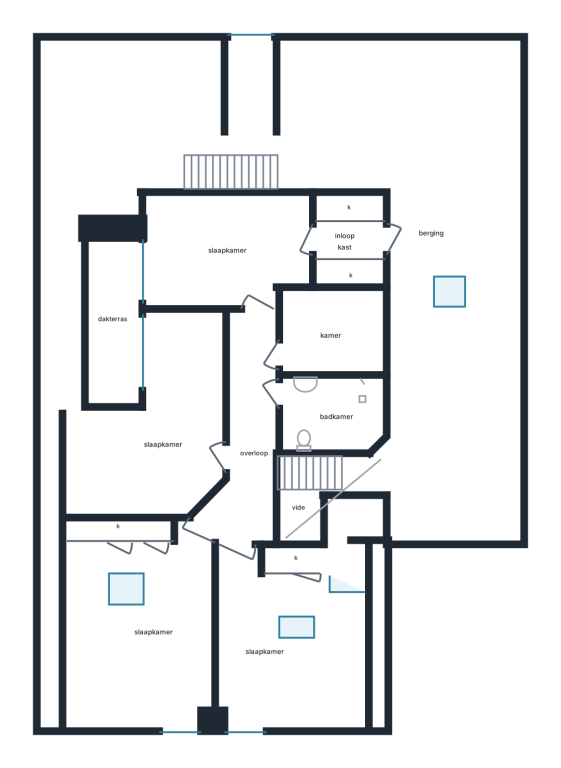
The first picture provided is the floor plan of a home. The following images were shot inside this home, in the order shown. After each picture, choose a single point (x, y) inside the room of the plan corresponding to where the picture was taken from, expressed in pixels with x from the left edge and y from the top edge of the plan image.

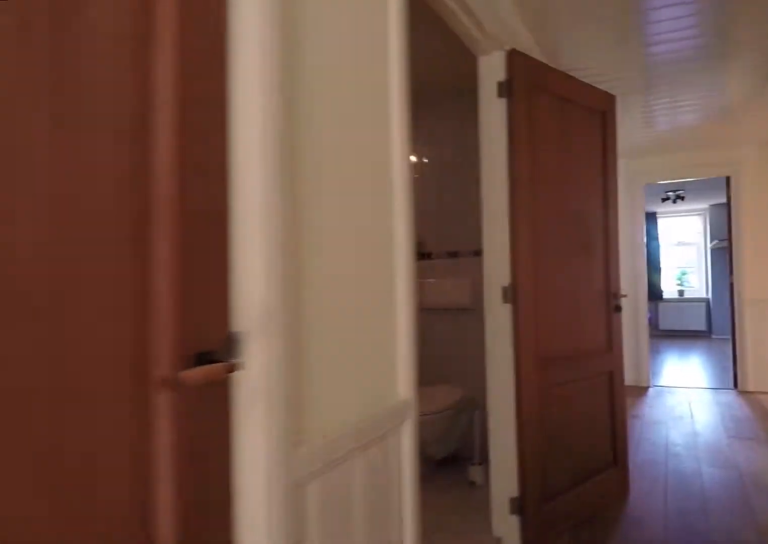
(248, 436)
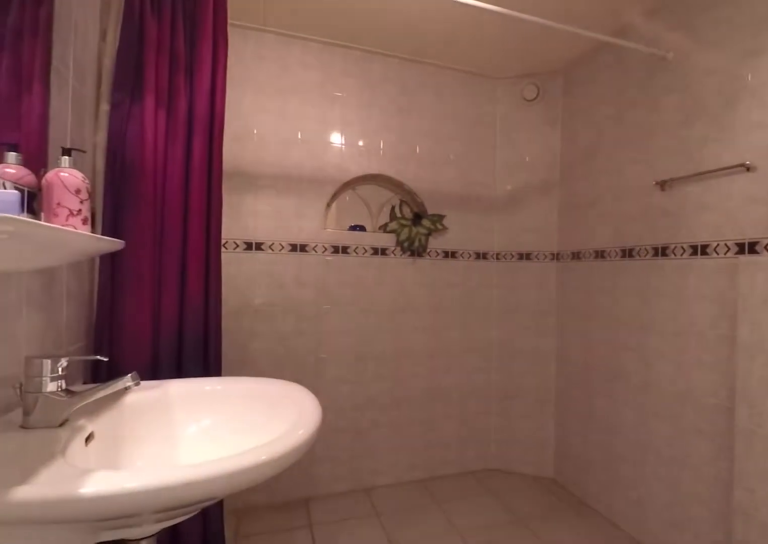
(331, 413)
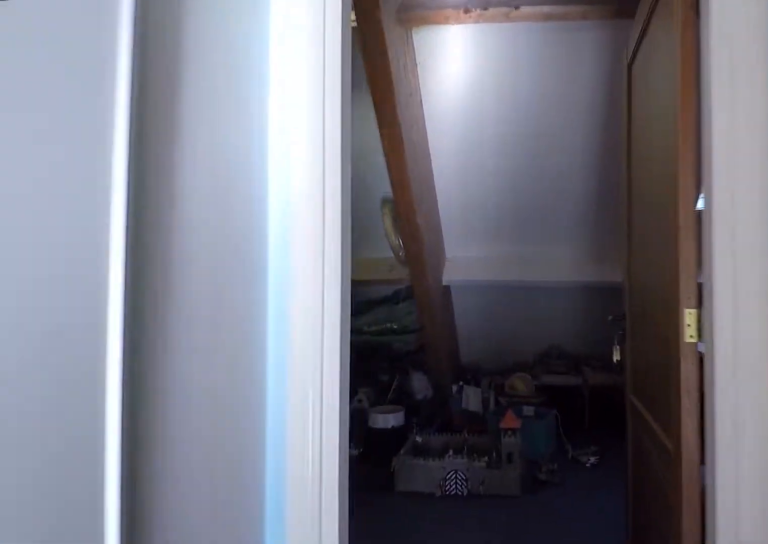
(341, 210)
